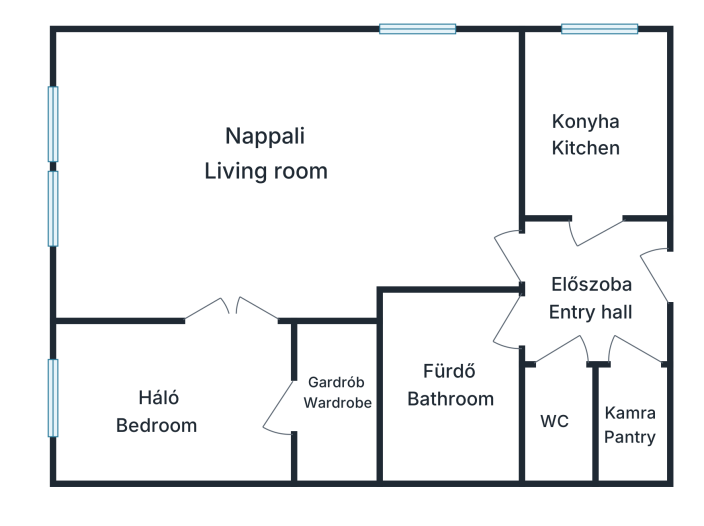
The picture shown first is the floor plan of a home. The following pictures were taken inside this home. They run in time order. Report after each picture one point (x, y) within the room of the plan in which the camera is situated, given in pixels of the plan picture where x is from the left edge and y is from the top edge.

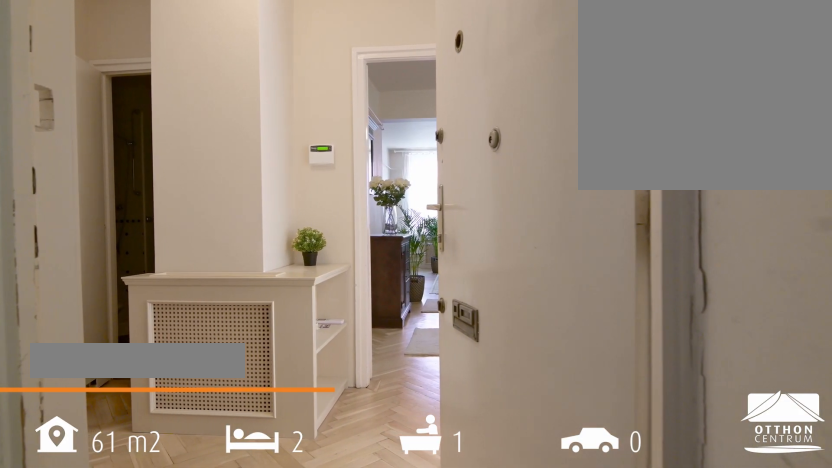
(593, 284)
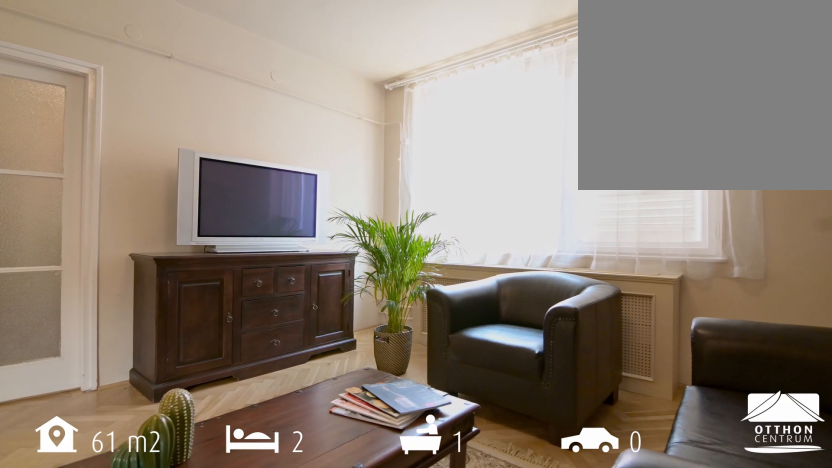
(292, 168)
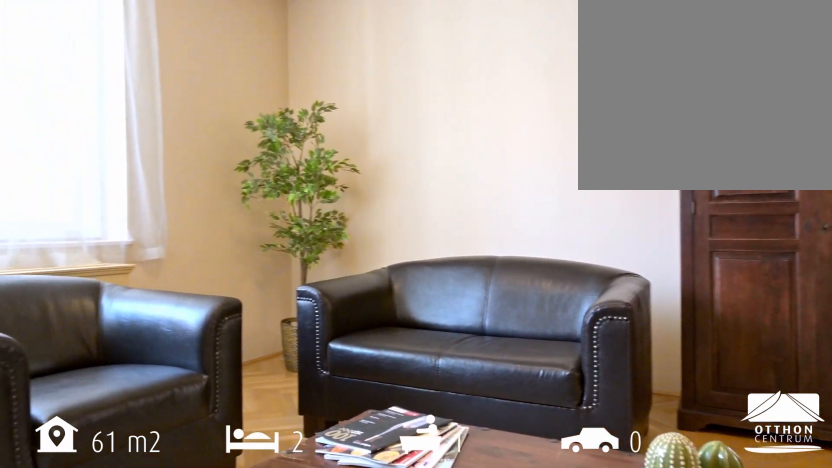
(292, 168)
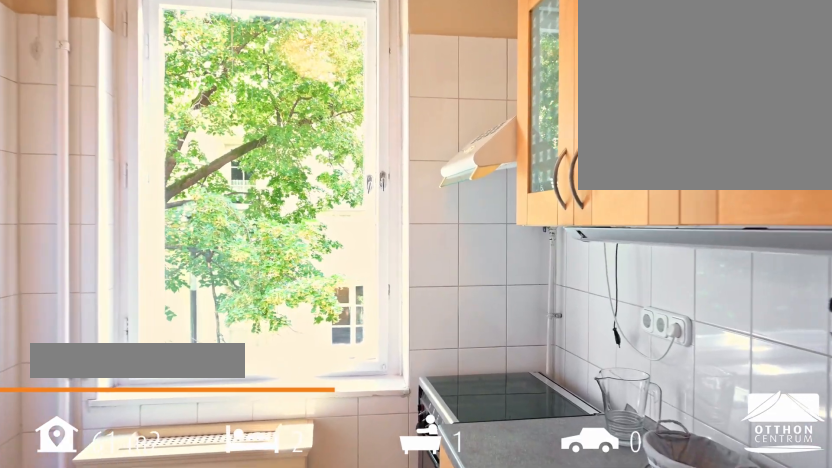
(589, 126)
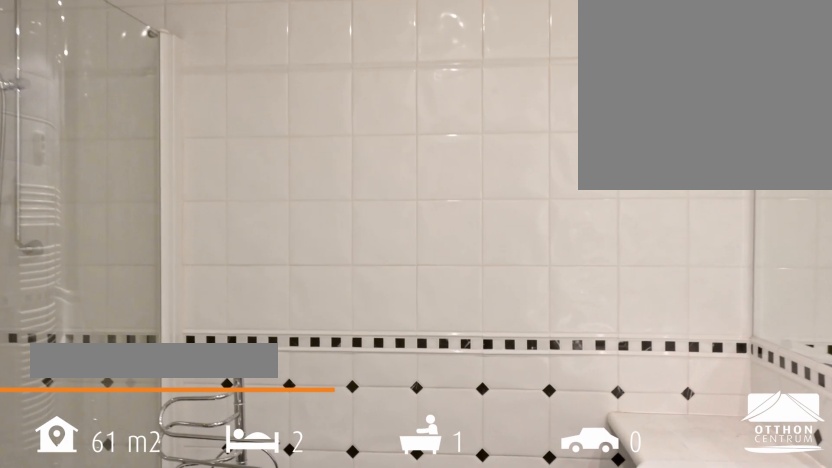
(446, 392)
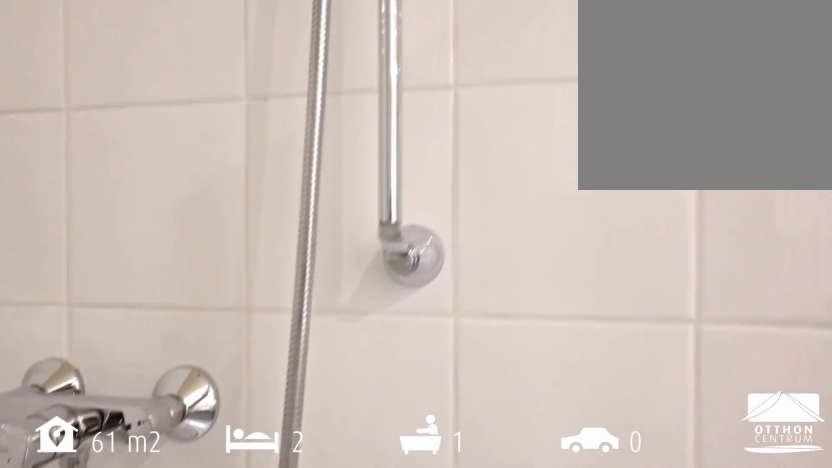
(446, 392)
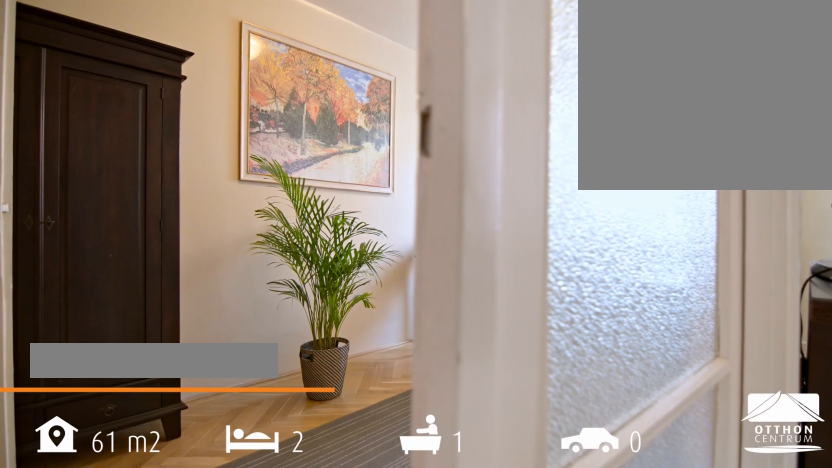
(195, 399)
